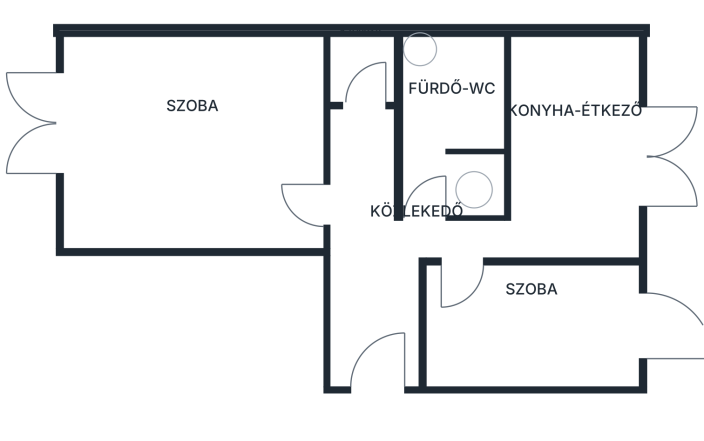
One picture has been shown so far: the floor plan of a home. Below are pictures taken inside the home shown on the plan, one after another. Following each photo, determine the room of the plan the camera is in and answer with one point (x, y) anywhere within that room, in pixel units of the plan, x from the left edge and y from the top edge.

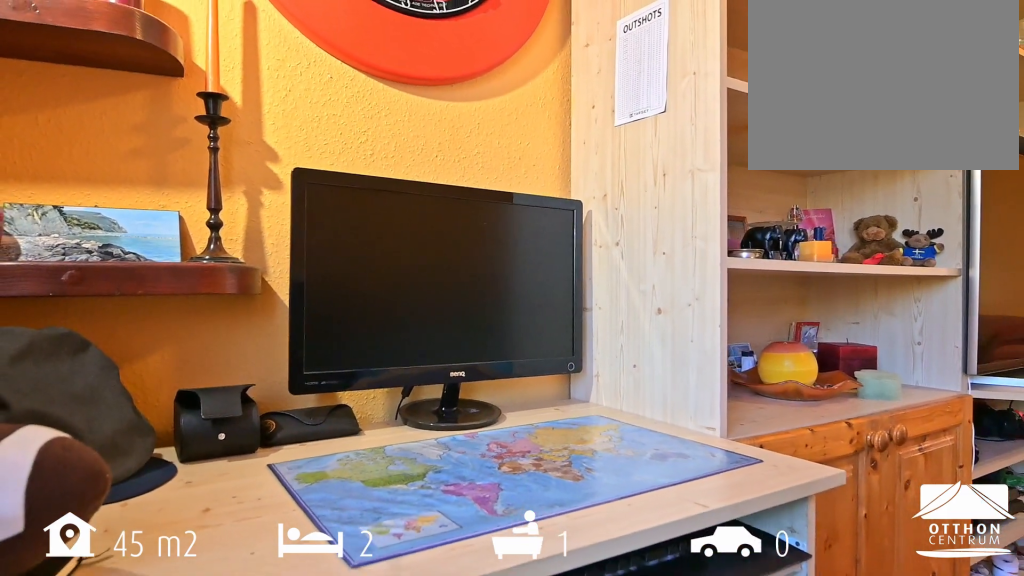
(201, 143)
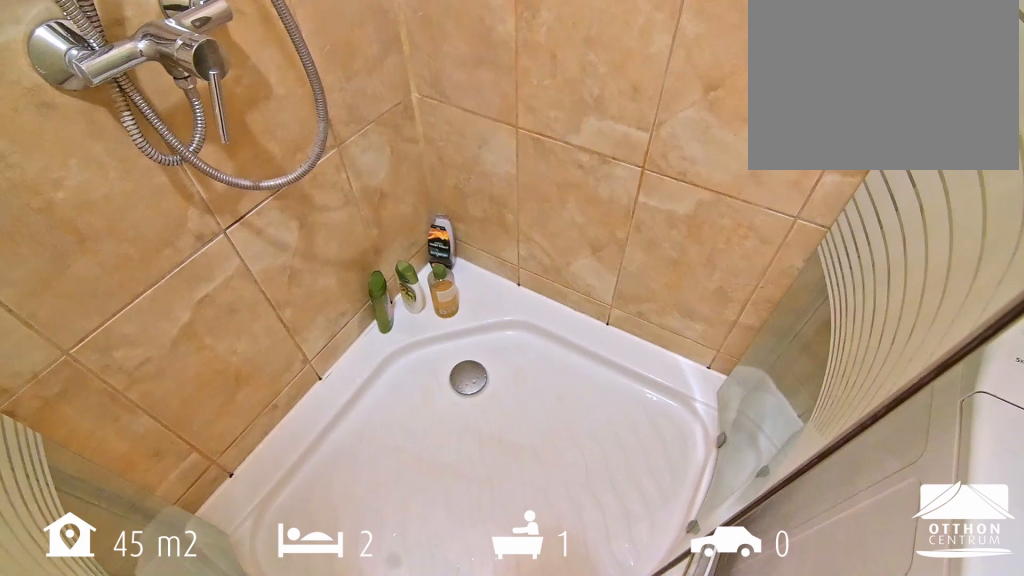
(449, 131)
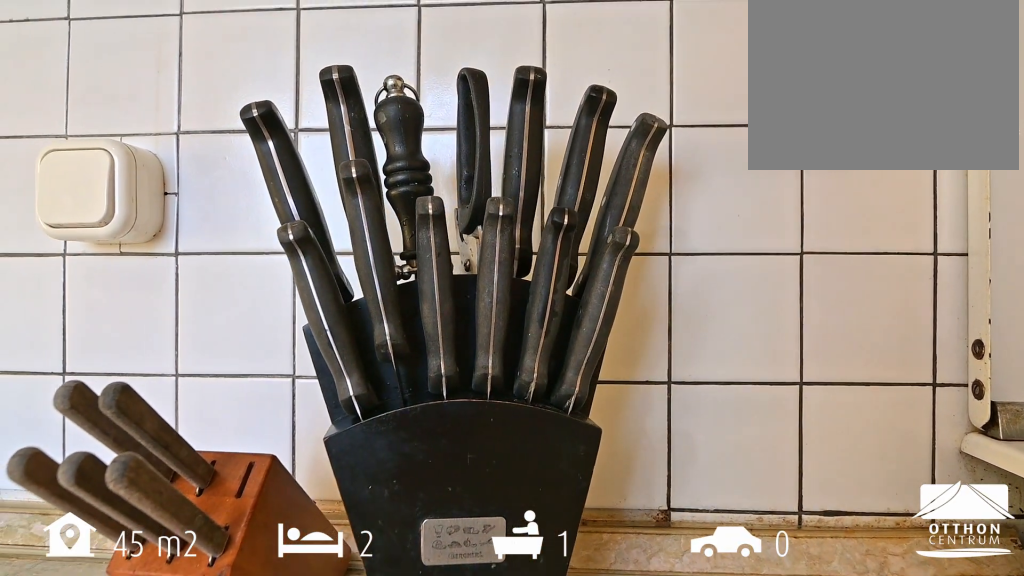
(569, 155)
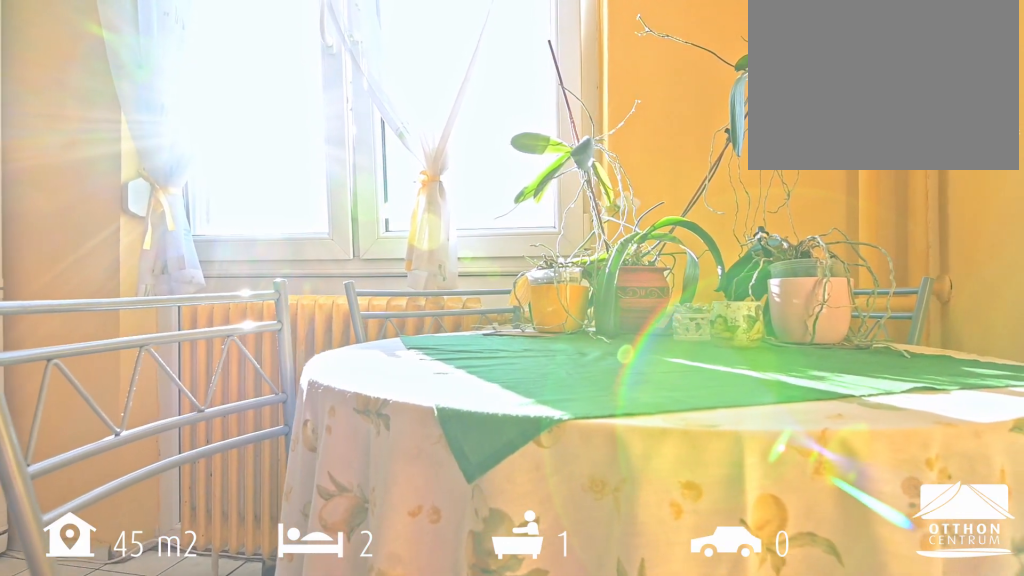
(569, 155)
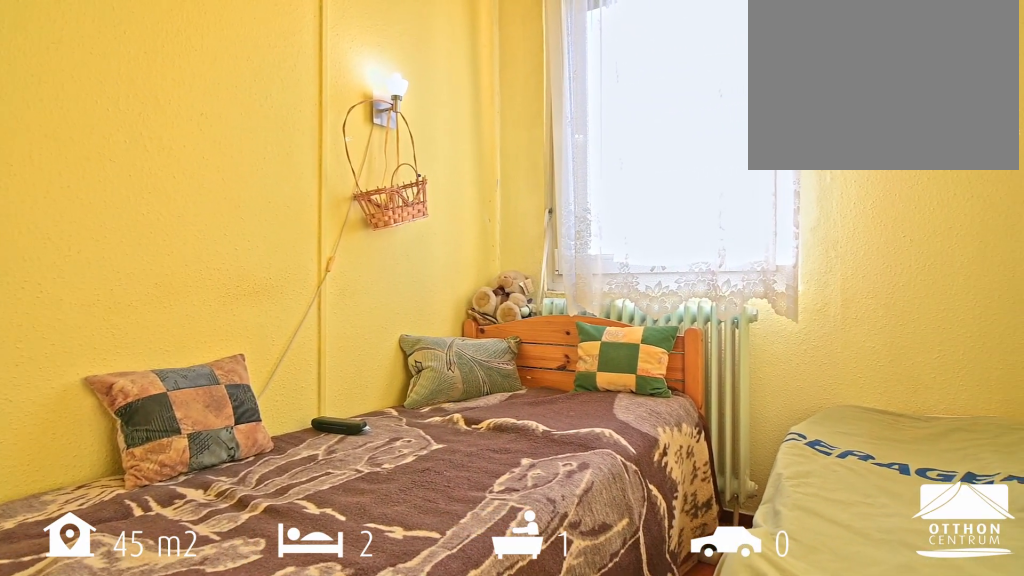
(521, 326)
